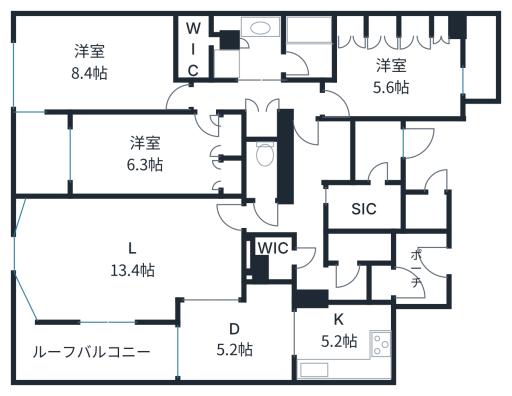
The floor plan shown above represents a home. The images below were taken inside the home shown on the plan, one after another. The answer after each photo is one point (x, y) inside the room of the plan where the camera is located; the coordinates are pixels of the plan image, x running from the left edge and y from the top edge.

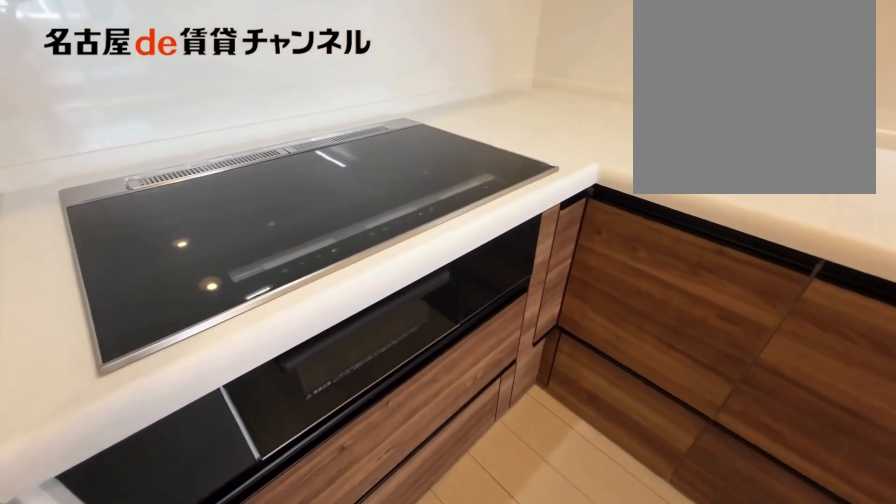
(344, 342)
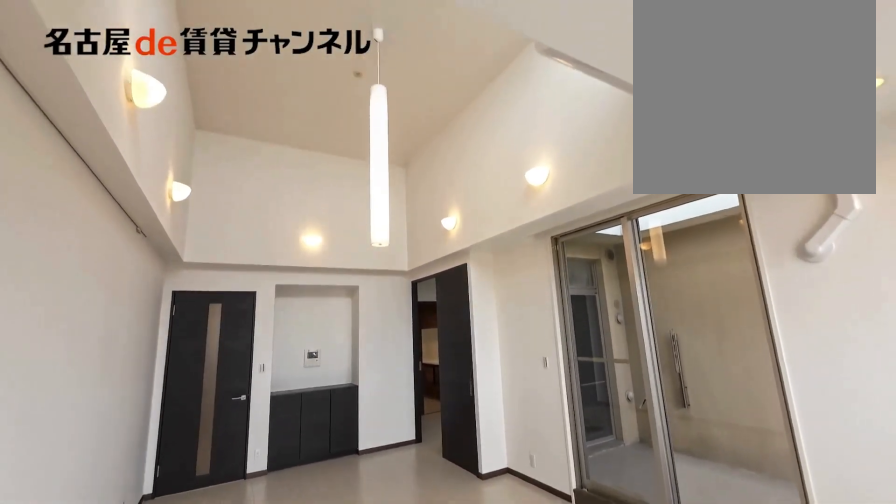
(128, 255)
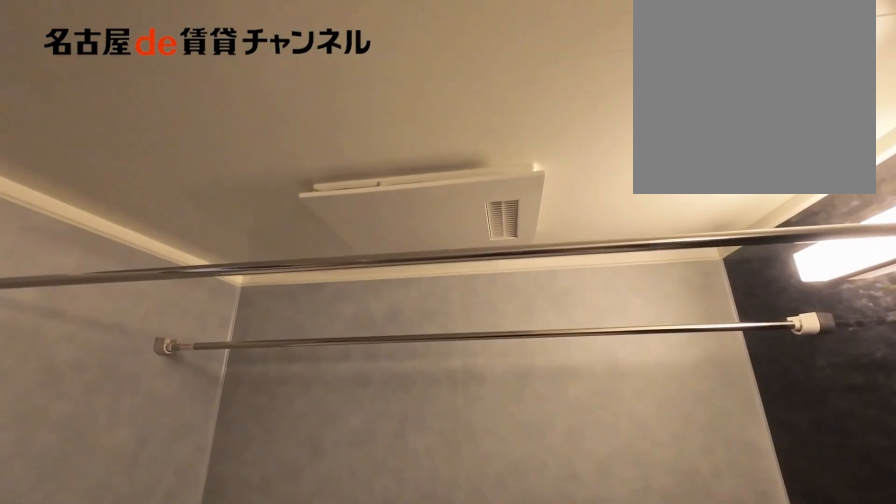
(308, 47)
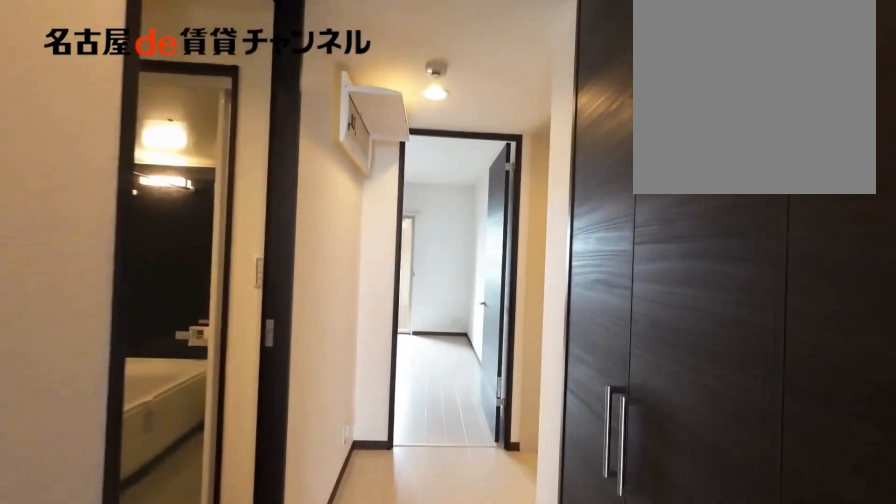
(259, 97)
